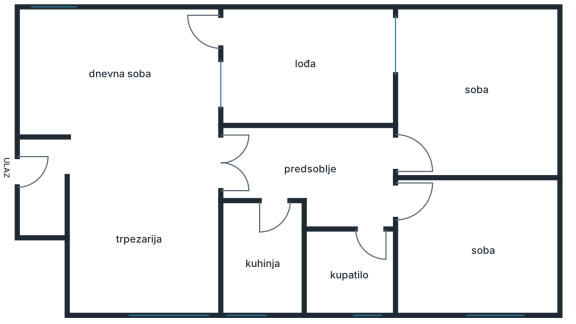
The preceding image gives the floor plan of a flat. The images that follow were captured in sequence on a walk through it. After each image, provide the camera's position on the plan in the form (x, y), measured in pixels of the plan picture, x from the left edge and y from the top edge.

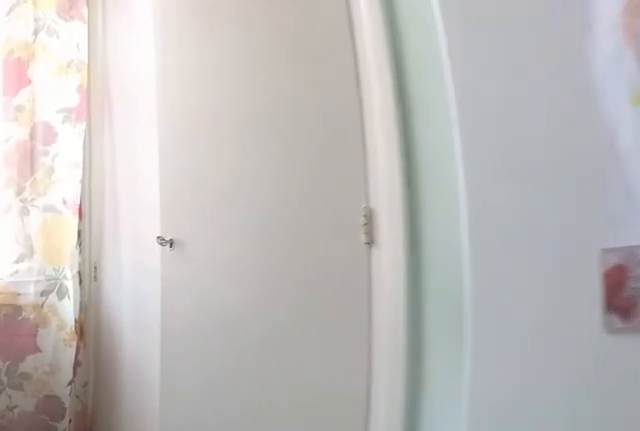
(263, 248)
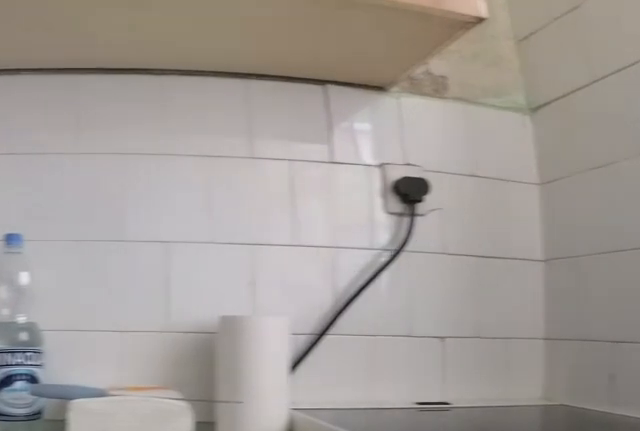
(251, 301)
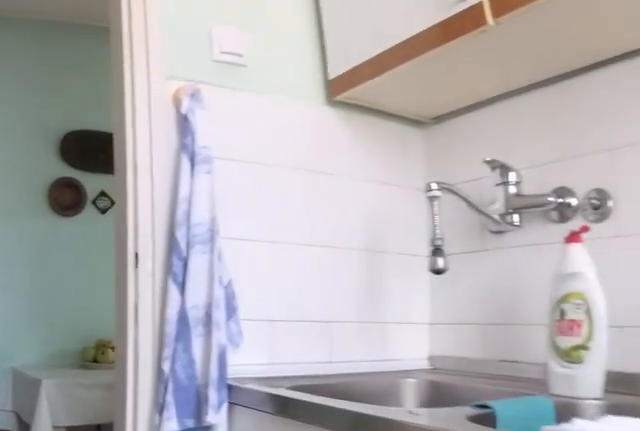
(263, 291)
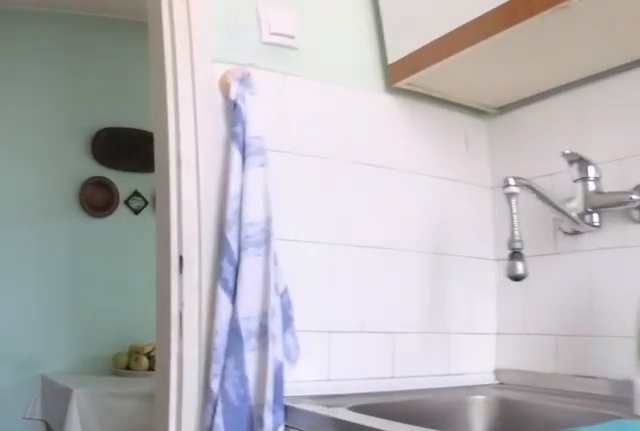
(263, 281)
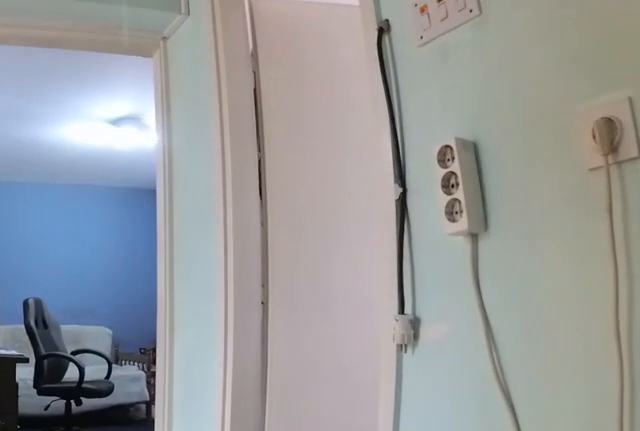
(294, 178)
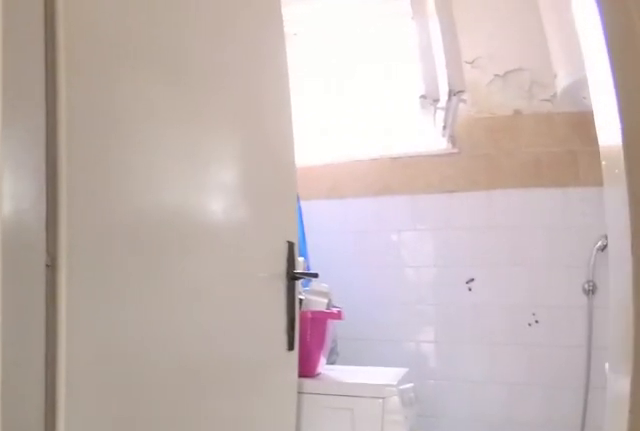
(341, 197)
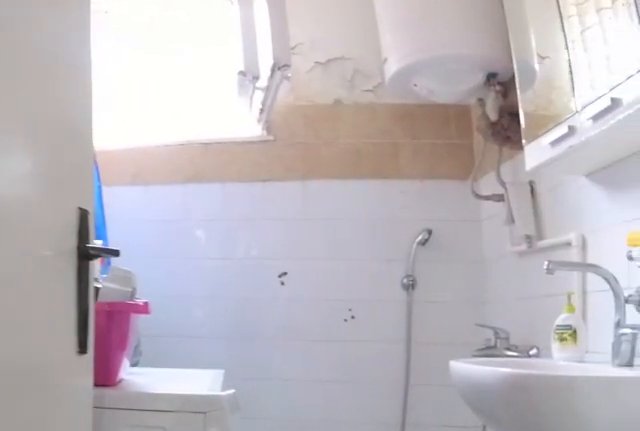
(356, 199)
